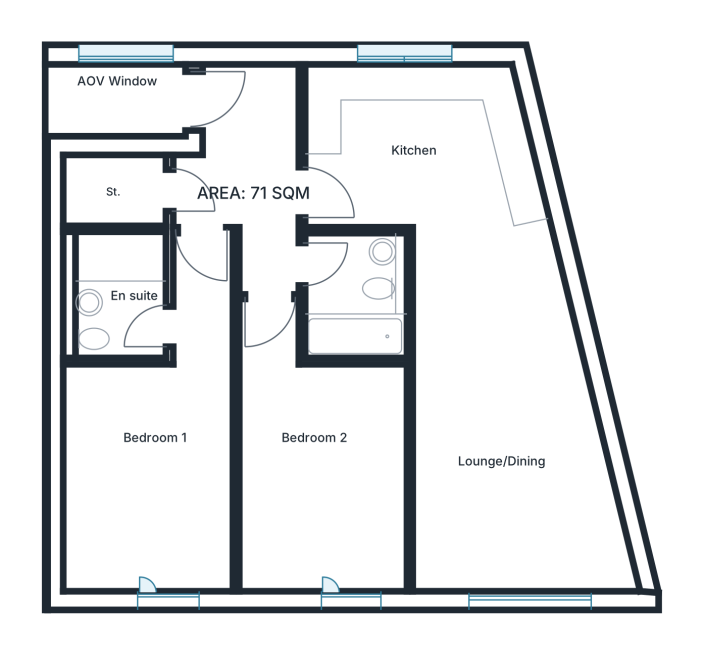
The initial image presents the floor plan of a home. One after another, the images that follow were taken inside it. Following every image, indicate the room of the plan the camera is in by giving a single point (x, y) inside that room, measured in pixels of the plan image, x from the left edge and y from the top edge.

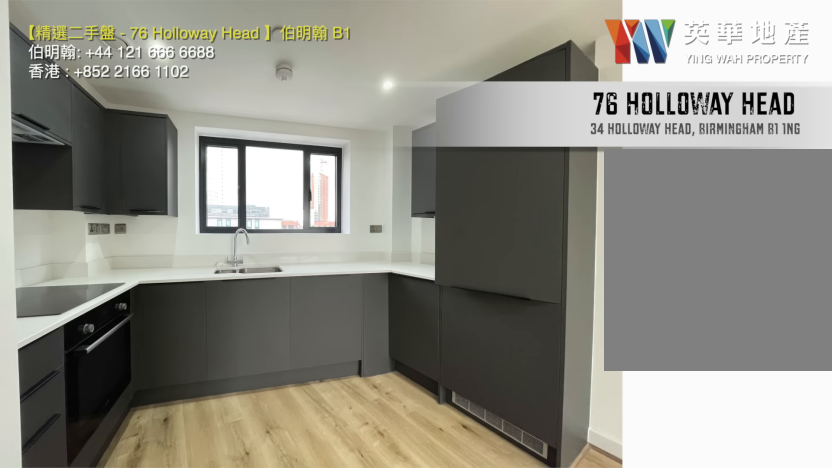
(489, 312)
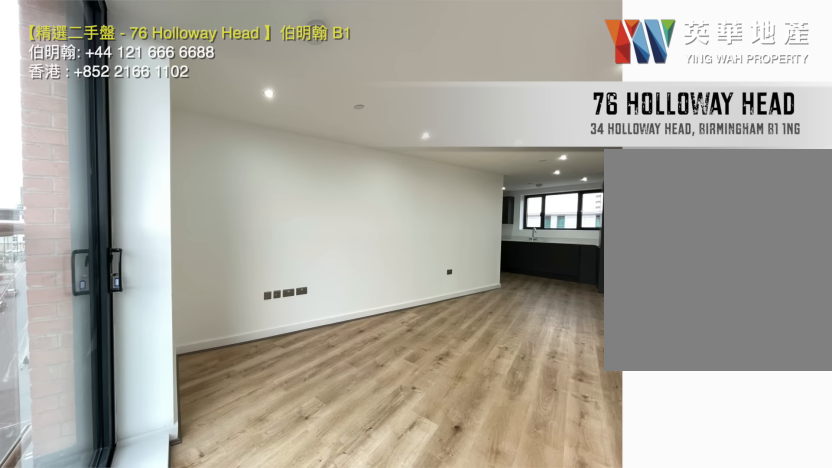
(489, 312)
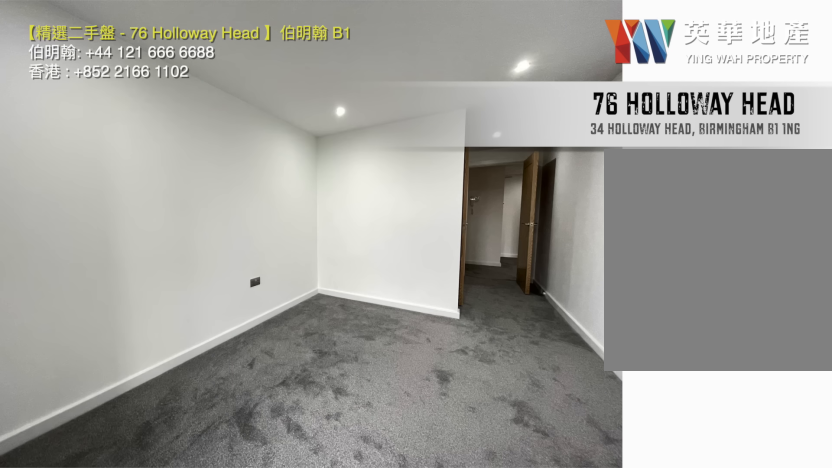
(155, 505)
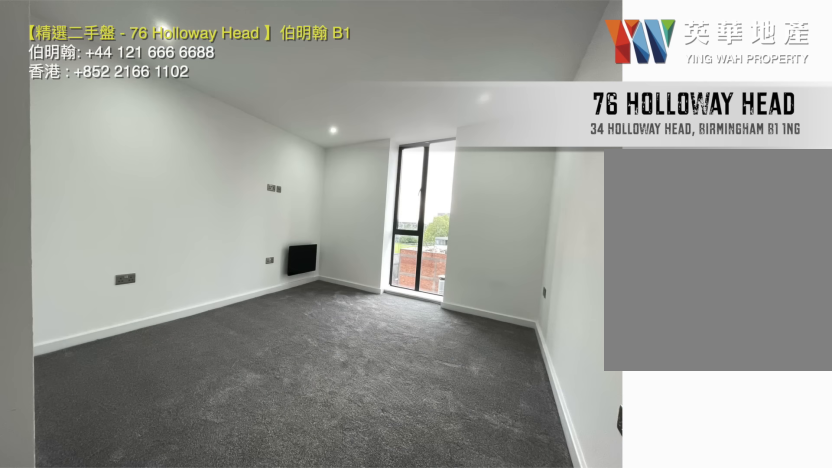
(330, 507)
